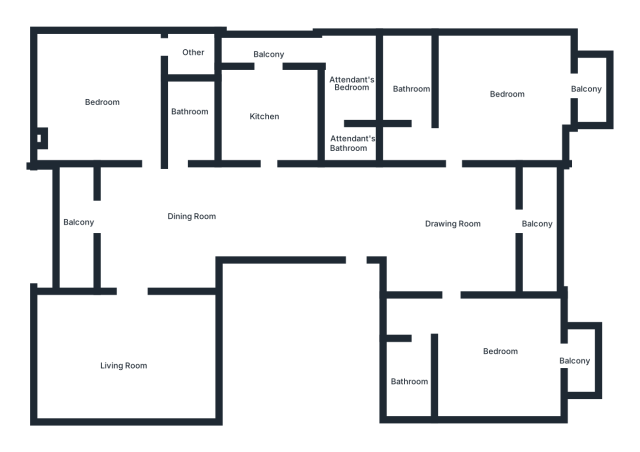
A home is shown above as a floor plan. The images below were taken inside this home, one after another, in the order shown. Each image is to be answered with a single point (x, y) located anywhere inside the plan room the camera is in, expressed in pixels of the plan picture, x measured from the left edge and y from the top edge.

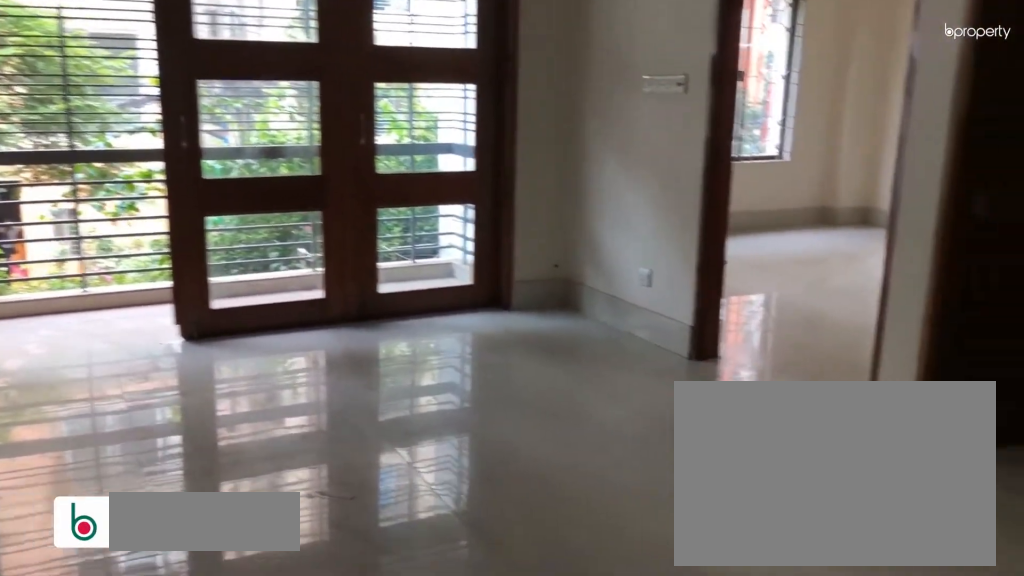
(148, 229)
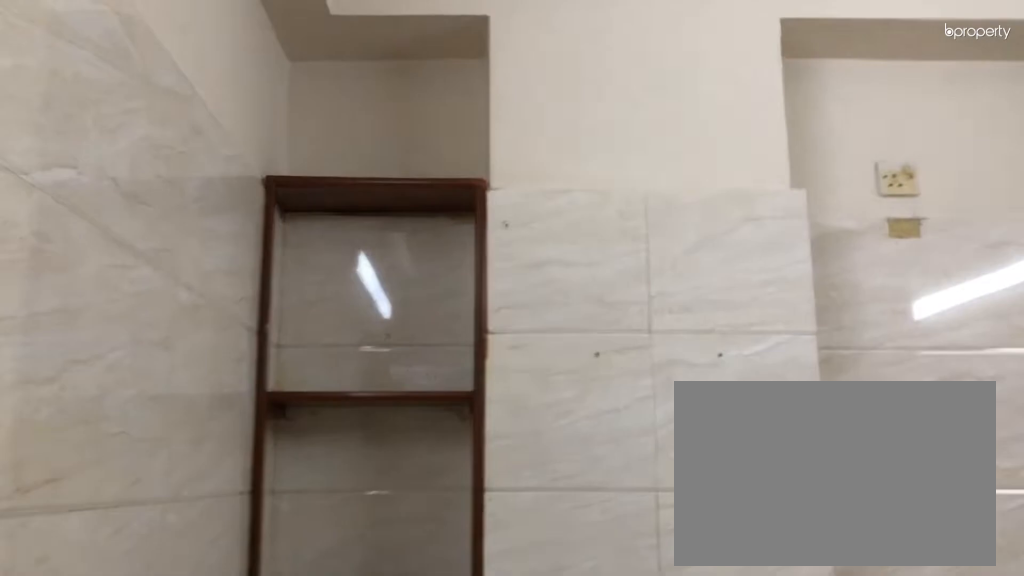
(265, 113)
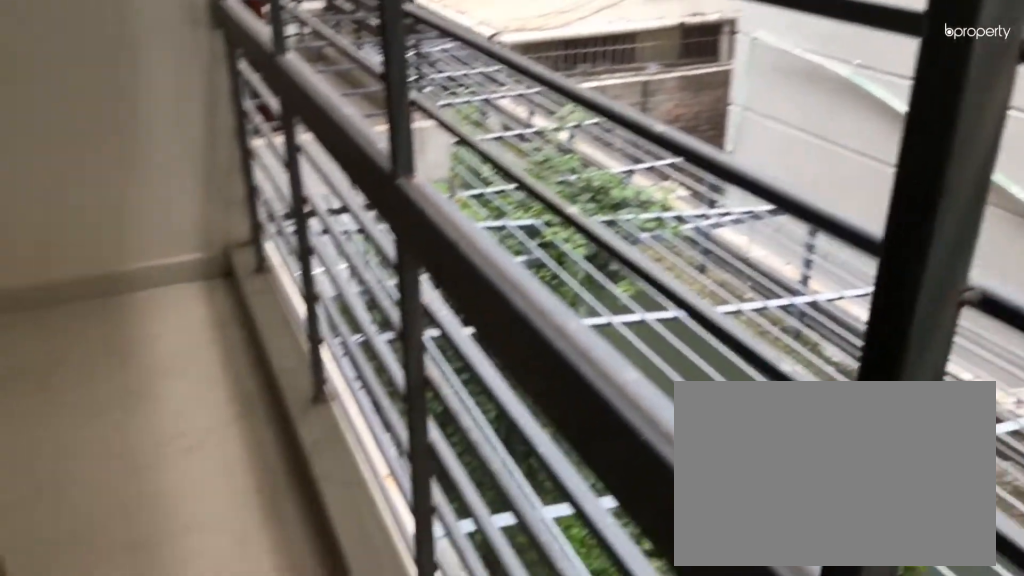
(544, 218)
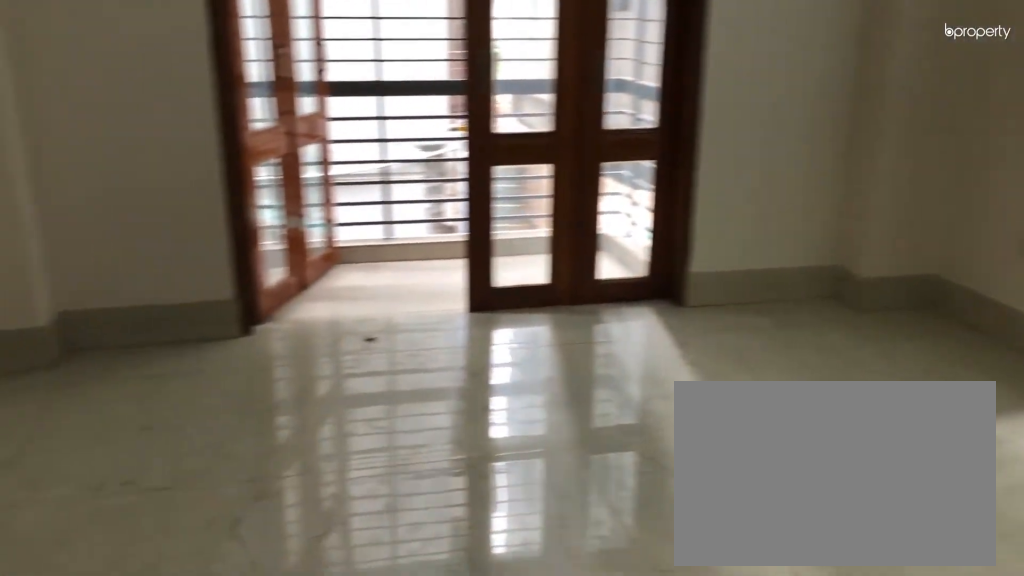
(492, 348)
